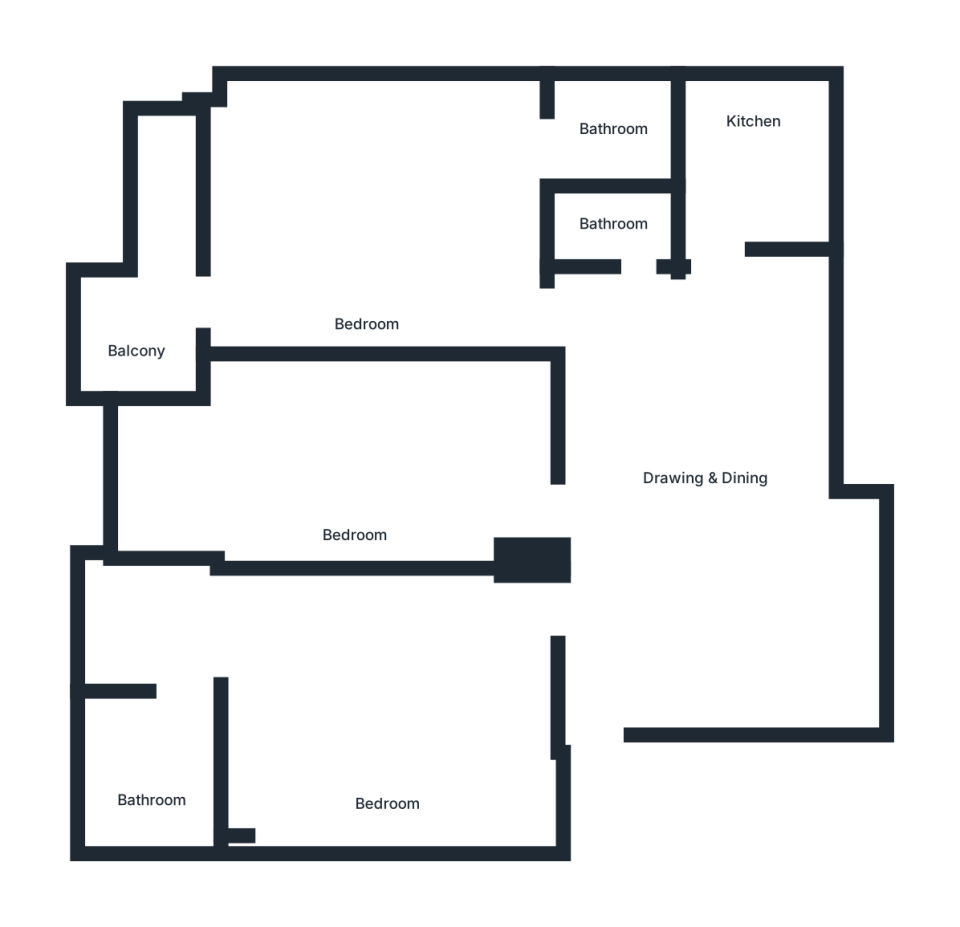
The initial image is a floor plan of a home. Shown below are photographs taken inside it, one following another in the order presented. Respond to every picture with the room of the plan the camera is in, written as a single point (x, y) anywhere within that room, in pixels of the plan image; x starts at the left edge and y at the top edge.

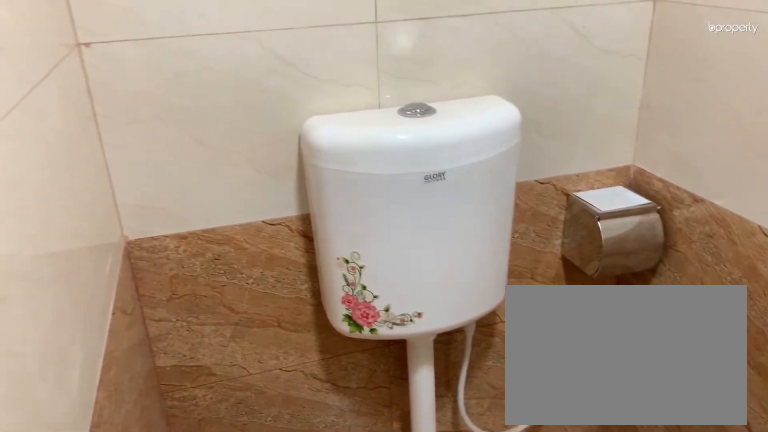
(611, 223)
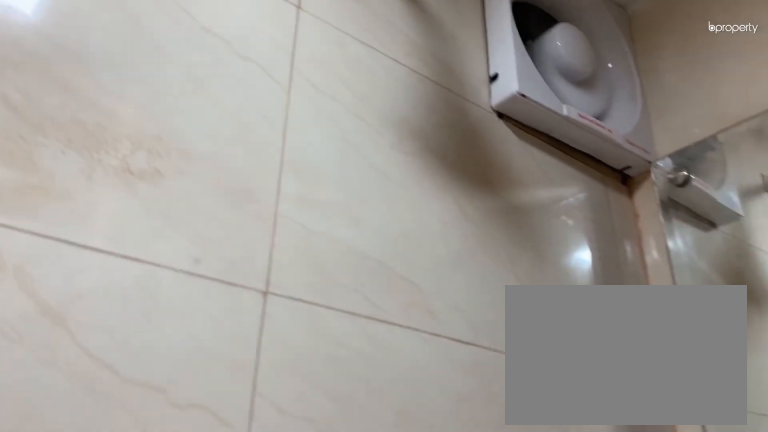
(611, 223)
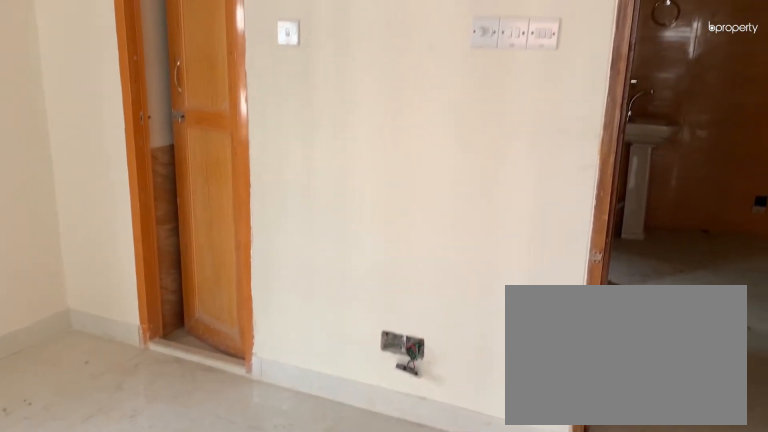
(367, 232)
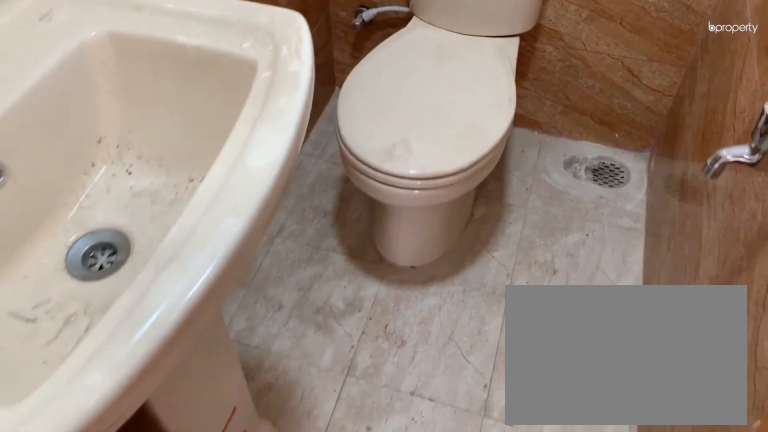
(619, 124)
